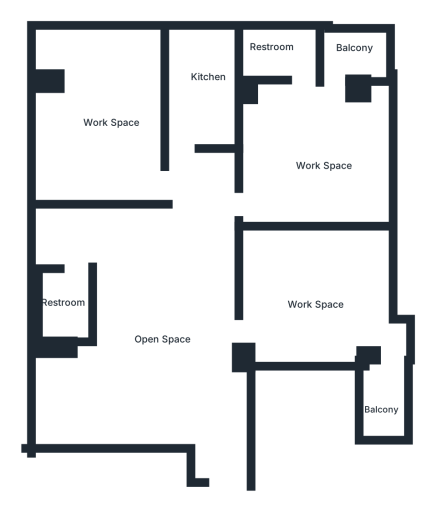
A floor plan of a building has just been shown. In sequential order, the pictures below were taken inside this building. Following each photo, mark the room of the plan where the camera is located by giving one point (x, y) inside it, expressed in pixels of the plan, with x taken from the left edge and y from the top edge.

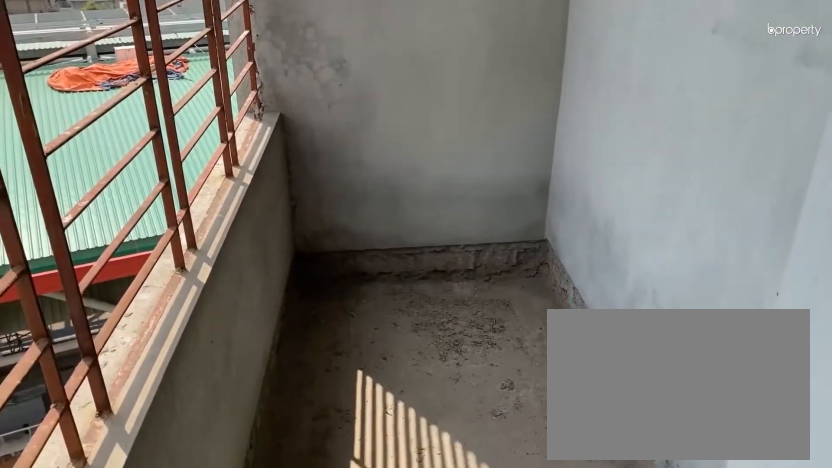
(386, 397)
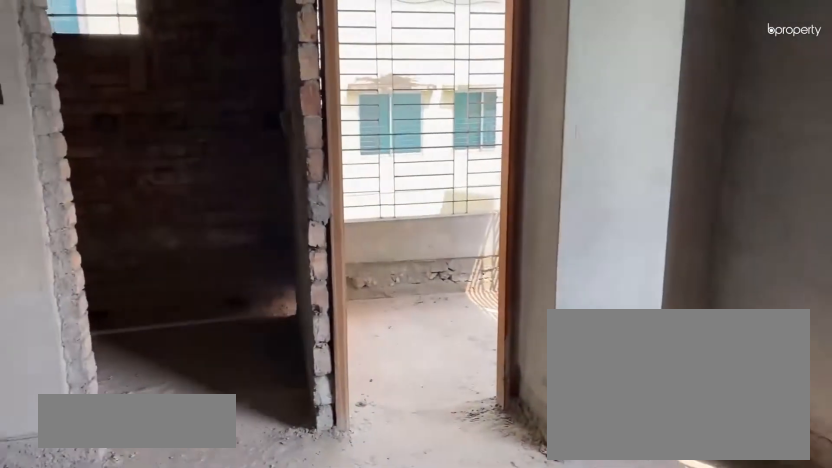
(316, 115)
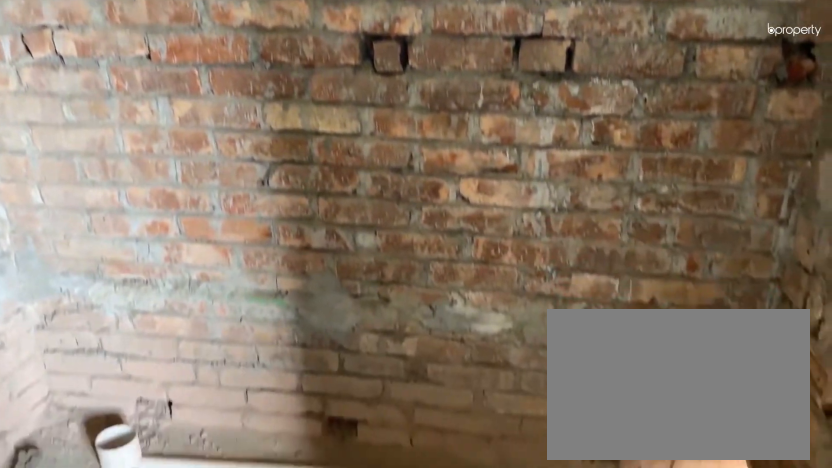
(286, 51)
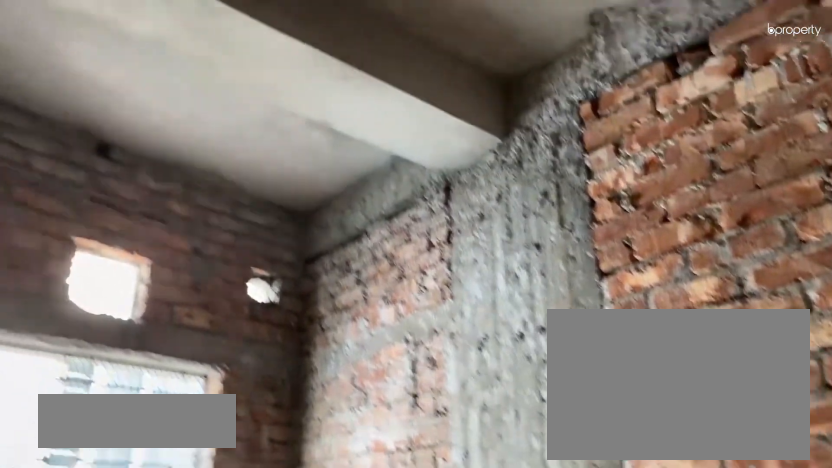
(204, 76)
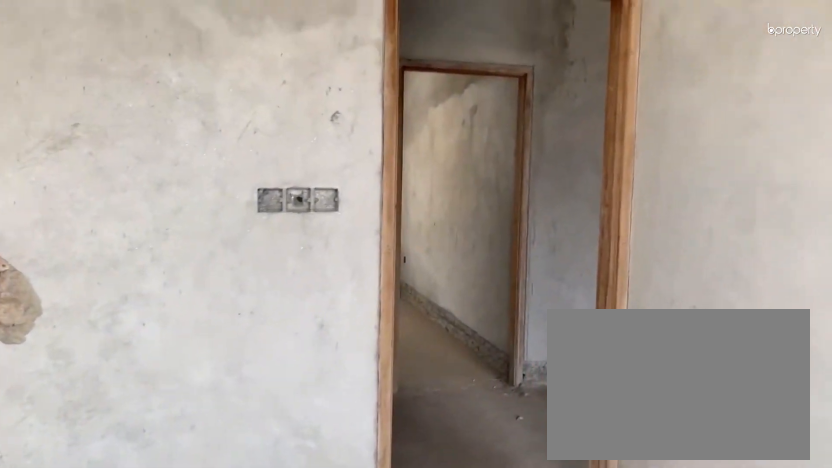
(105, 96)
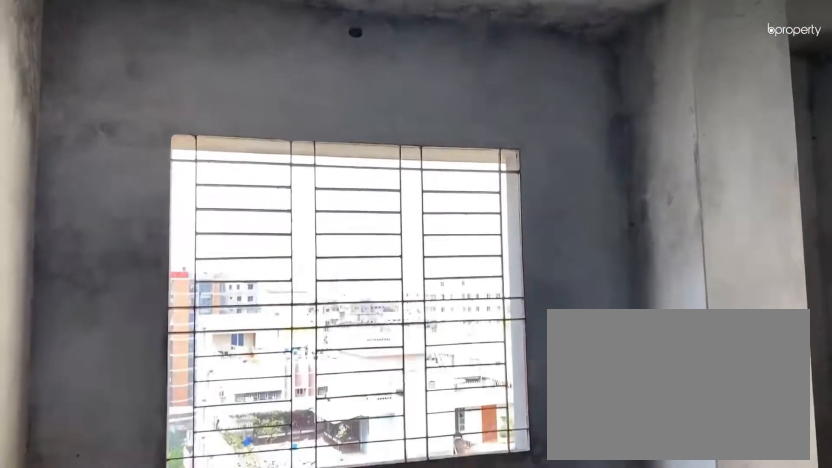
(105, 96)
